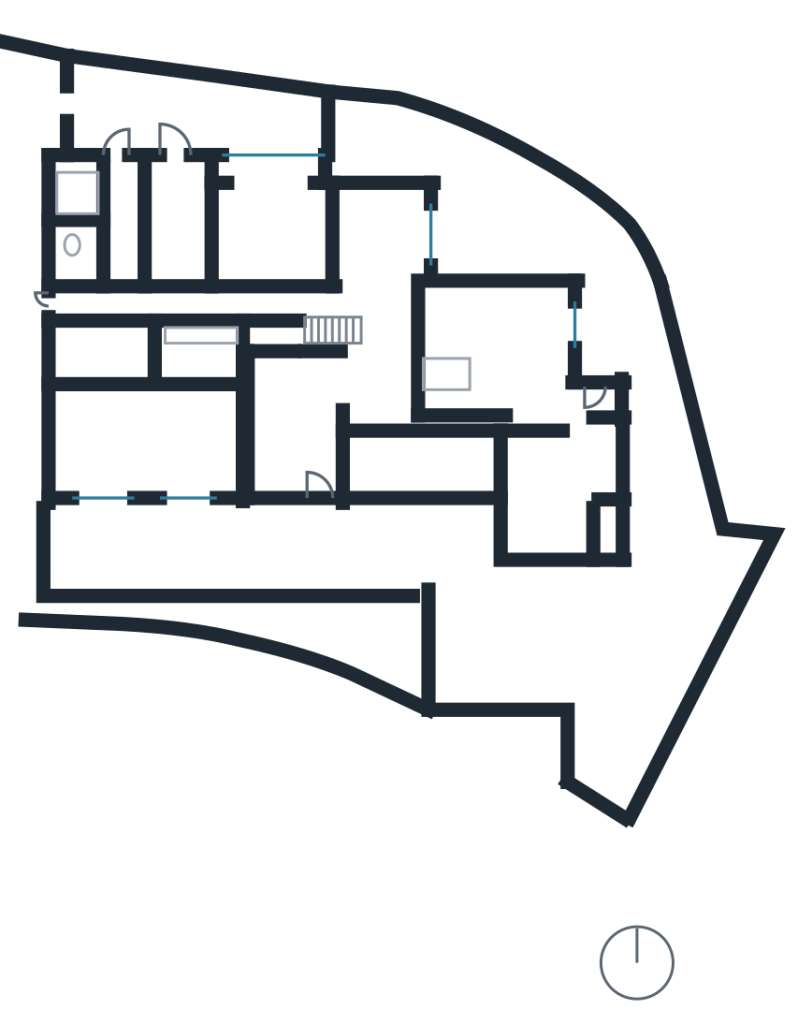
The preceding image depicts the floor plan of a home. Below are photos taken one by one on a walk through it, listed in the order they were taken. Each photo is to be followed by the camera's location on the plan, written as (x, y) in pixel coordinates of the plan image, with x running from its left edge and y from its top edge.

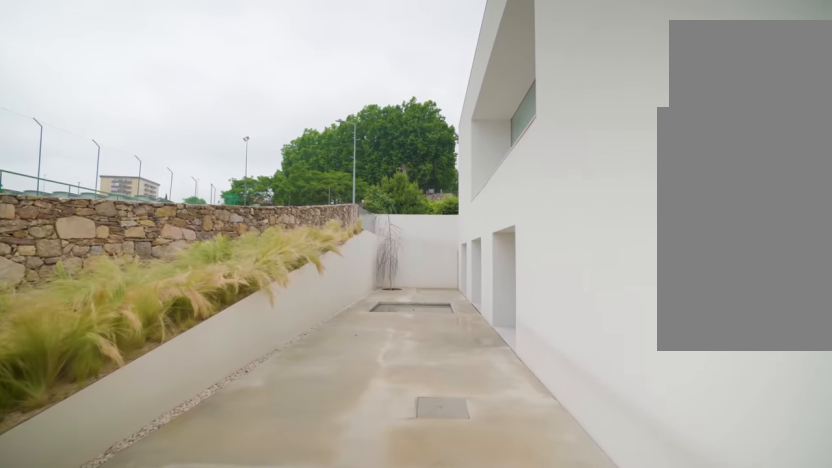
(450, 550)
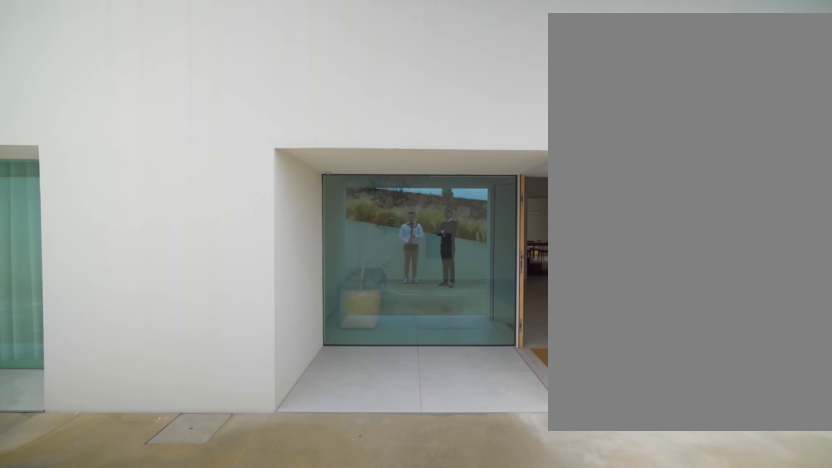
(267, 555)
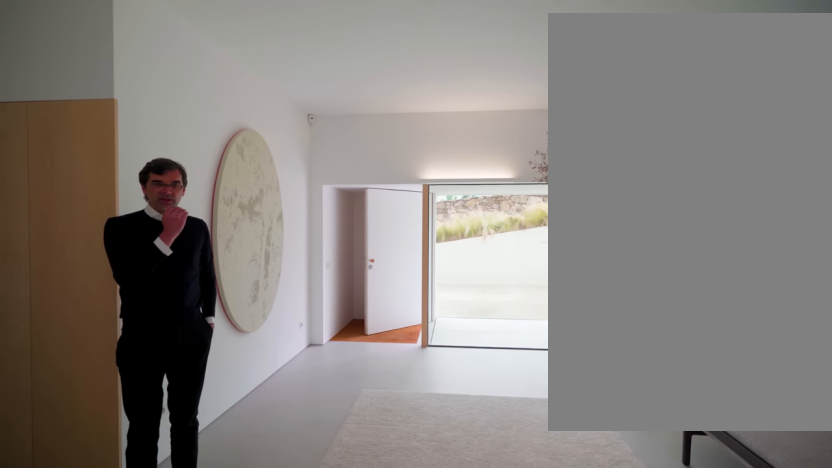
(277, 377)
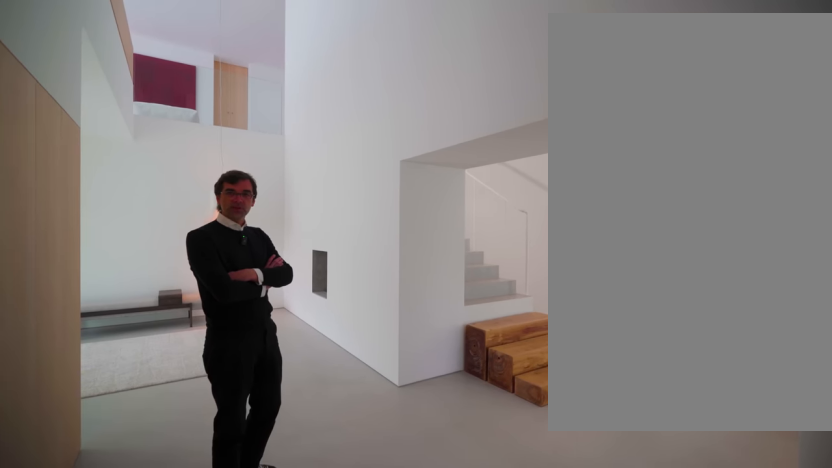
(398, 378)
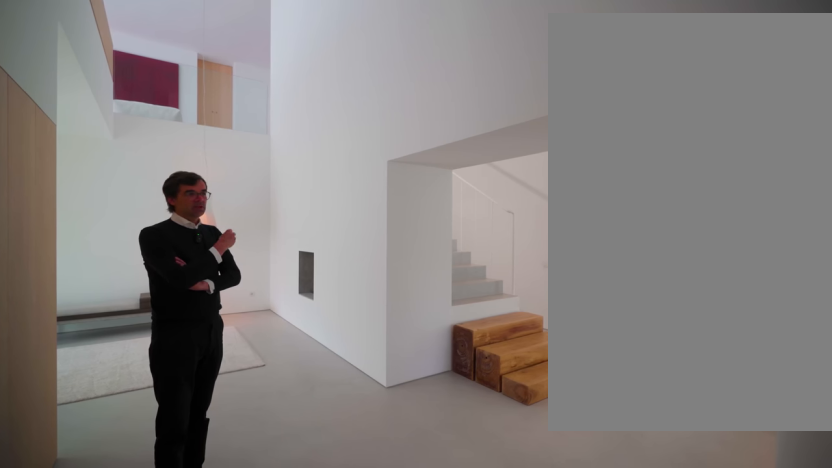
(398, 380)
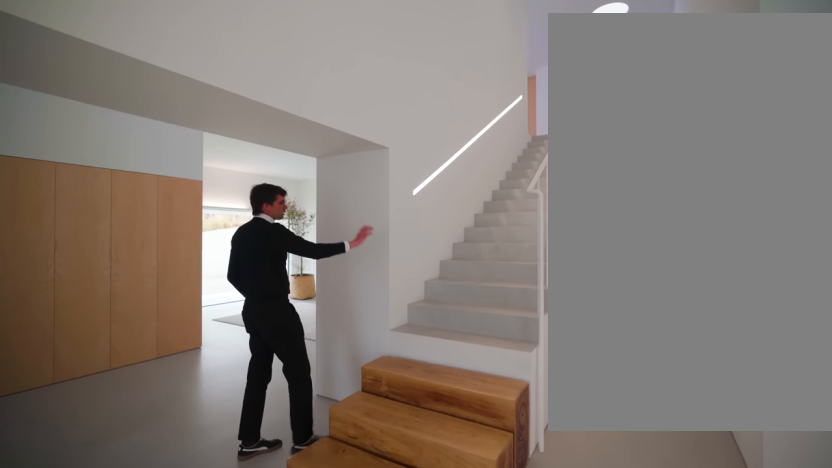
(407, 307)
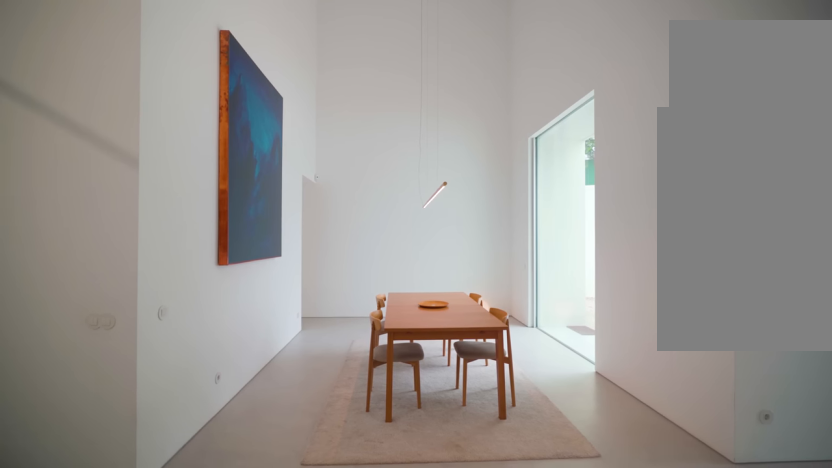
(382, 335)
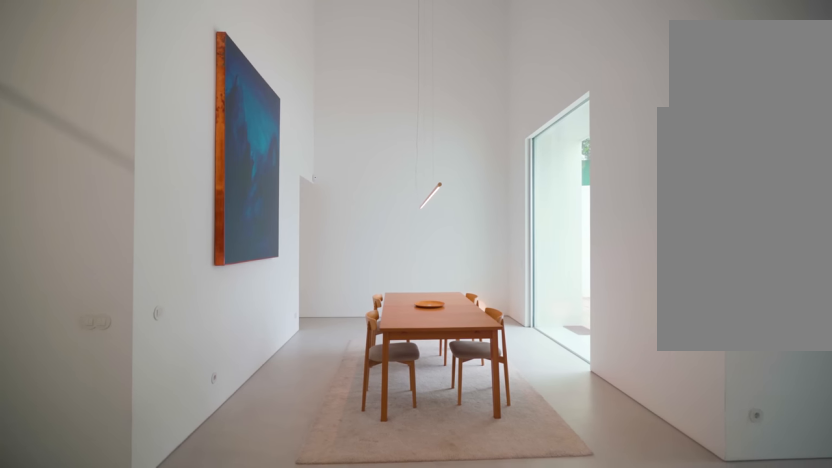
(382, 335)
